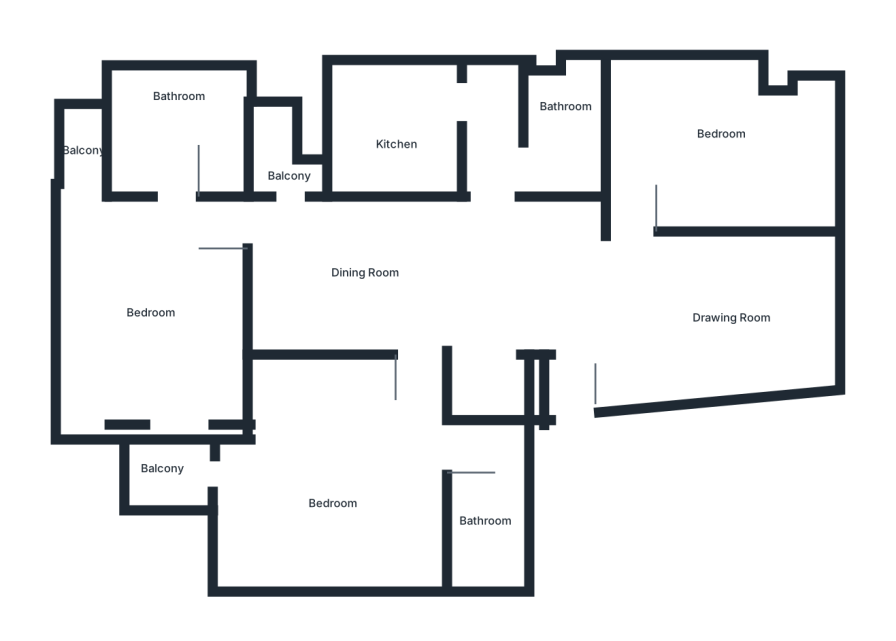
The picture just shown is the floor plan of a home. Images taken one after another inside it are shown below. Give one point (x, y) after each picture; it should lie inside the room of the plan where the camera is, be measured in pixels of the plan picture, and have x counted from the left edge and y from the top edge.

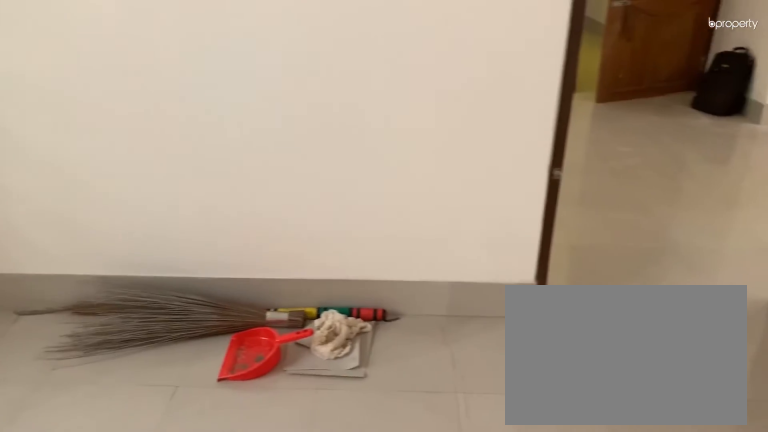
(718, 137)
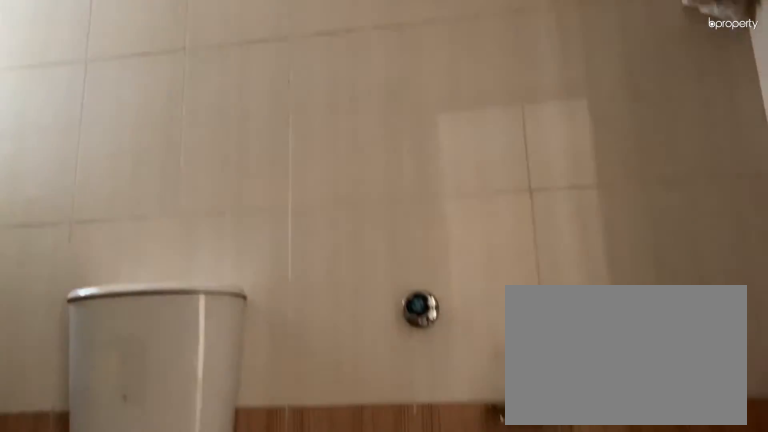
(559, 152)
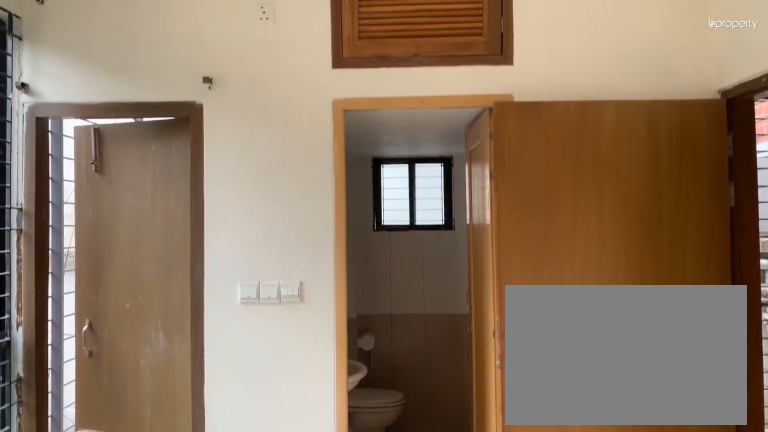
(169, 321)
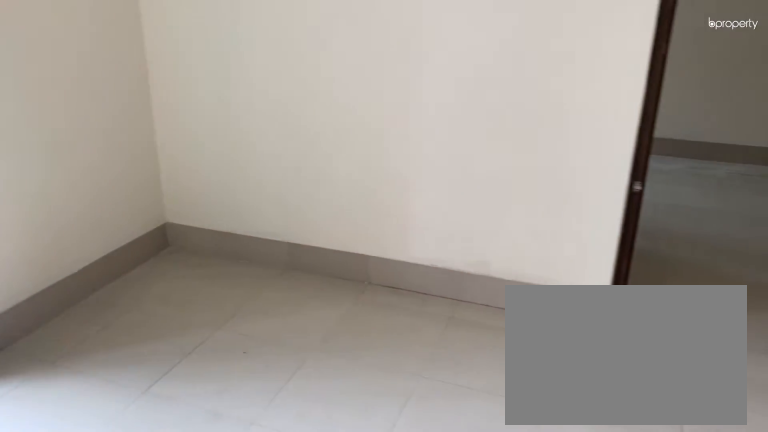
(346, 497)
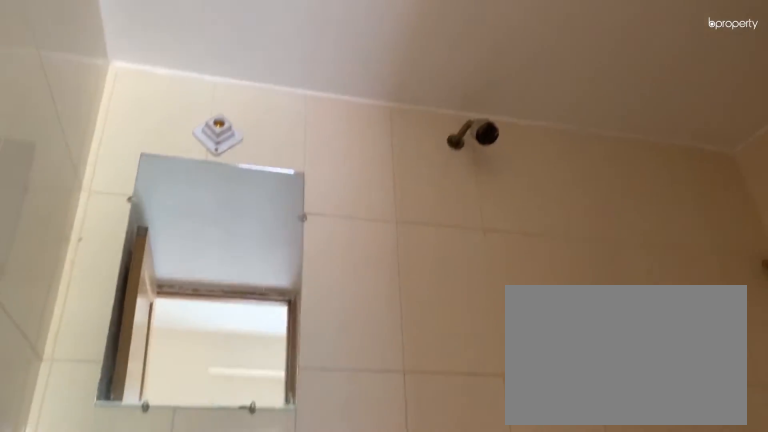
(480, 532)
